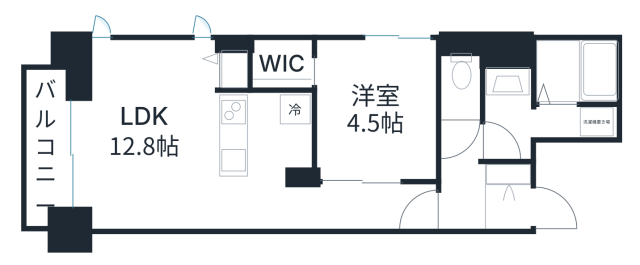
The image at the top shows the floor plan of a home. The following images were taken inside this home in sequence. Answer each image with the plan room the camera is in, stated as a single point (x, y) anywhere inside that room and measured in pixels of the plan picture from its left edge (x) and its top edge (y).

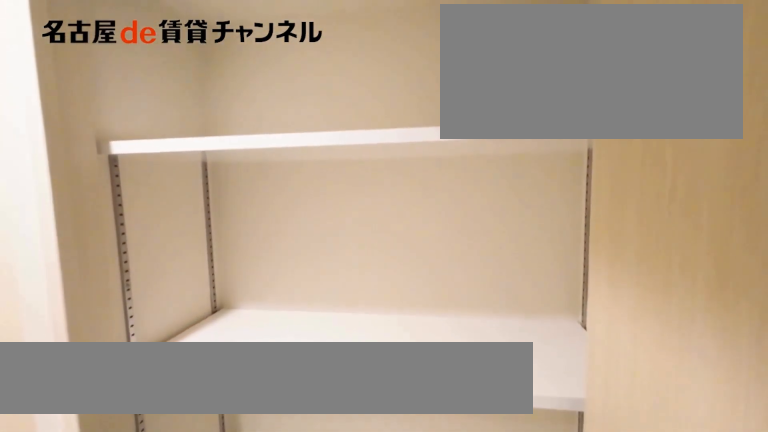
(509, 171)
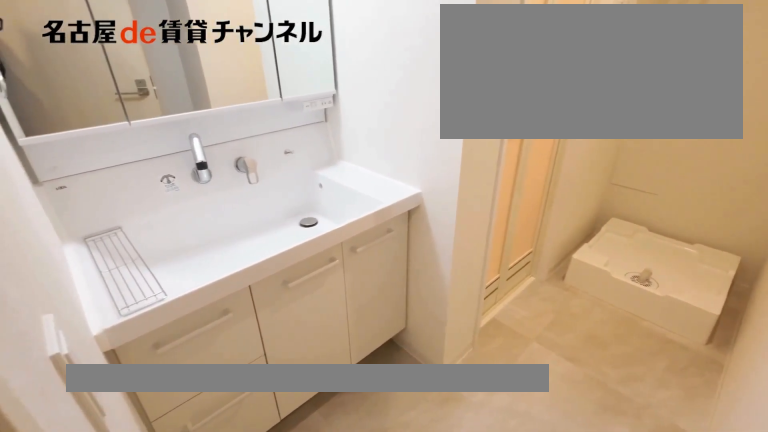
(545, 123)
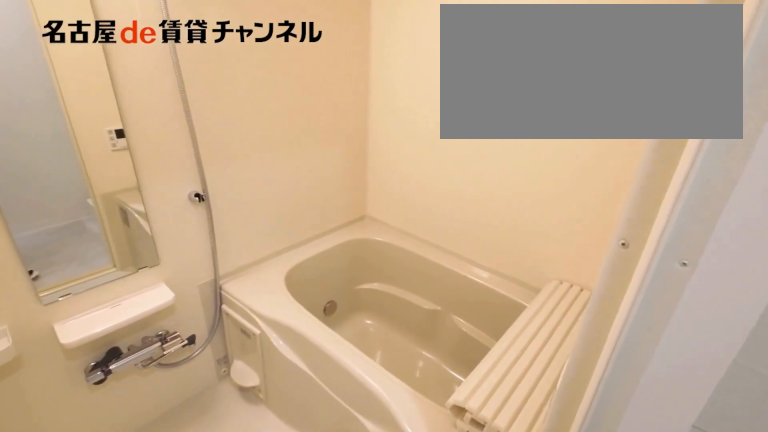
(544, 94)
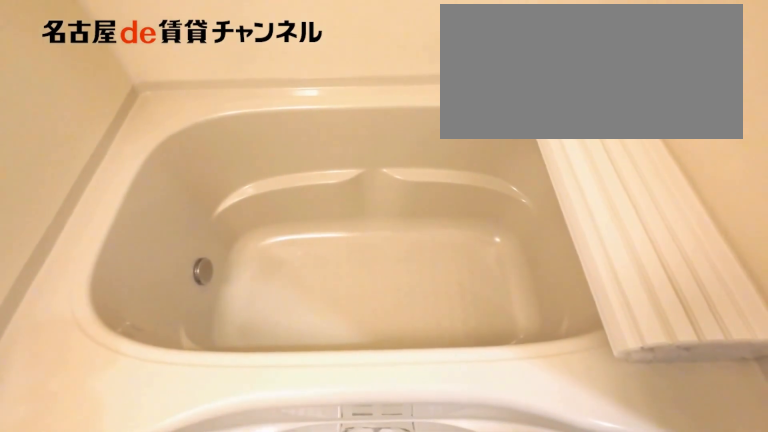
(544, 94)
